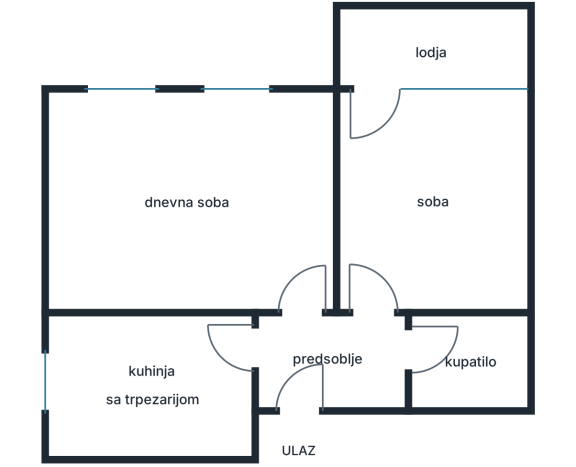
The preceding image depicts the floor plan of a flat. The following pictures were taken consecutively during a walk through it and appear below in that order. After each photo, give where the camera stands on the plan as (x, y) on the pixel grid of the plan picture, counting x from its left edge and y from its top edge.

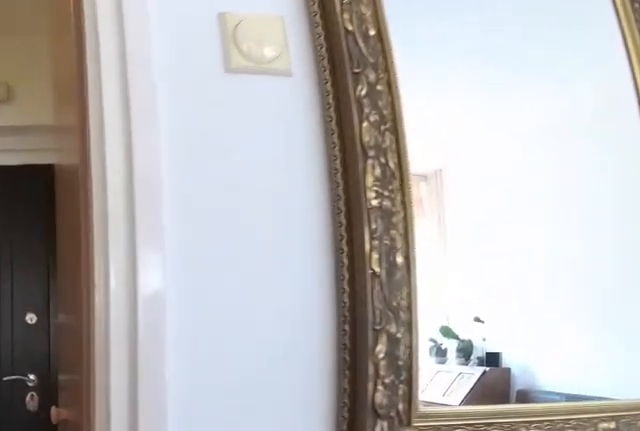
(295, 266)
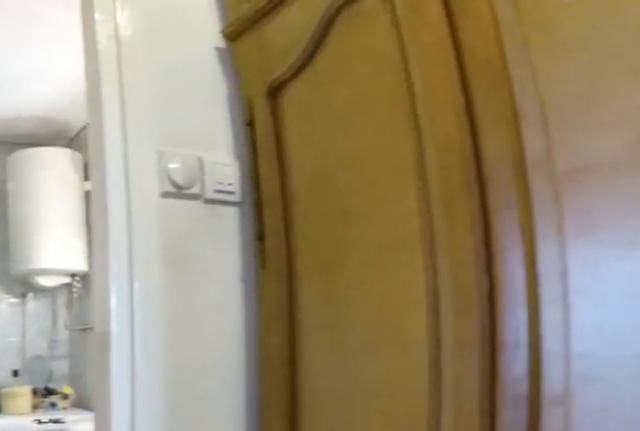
(323, 360)
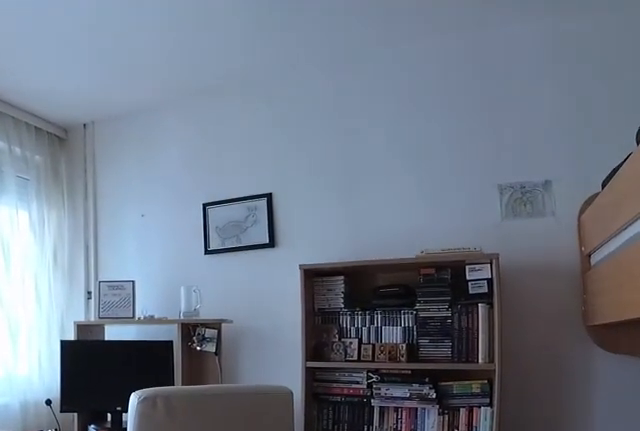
(369, 270)
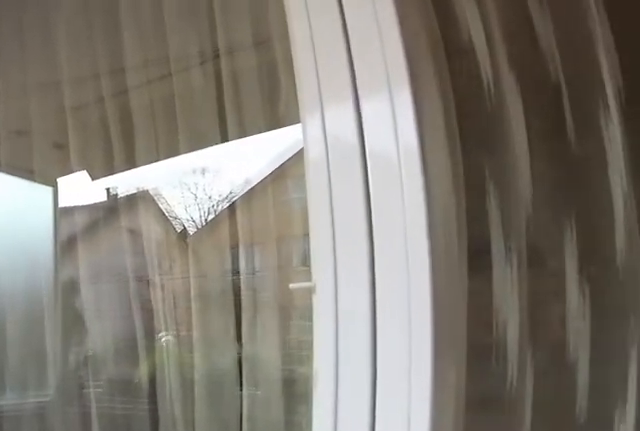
(378, 58)
